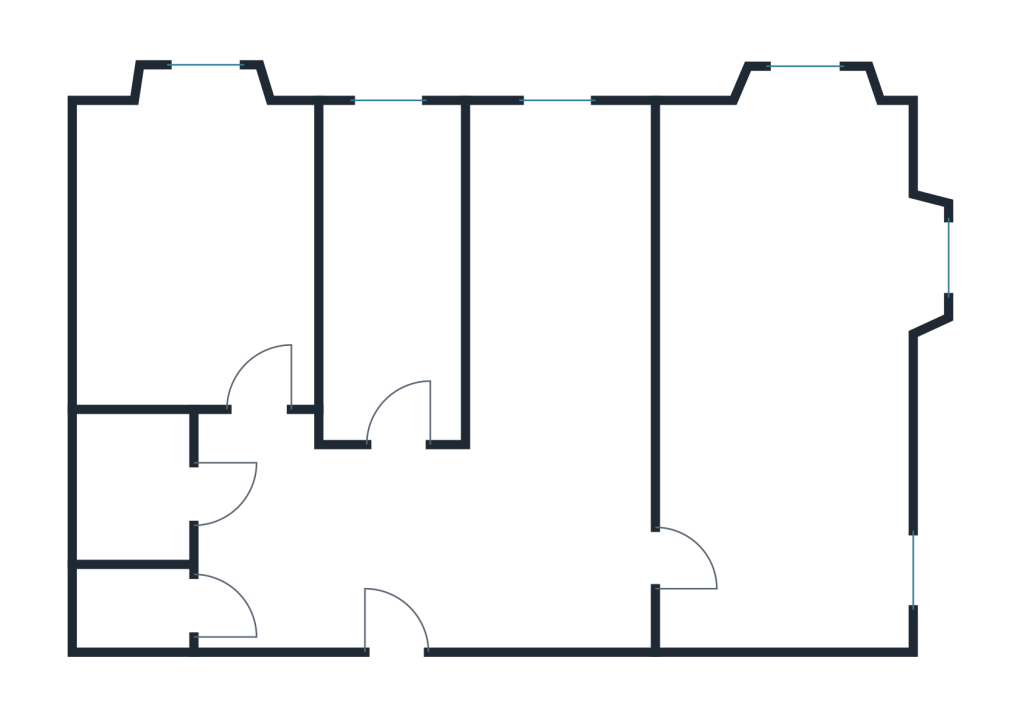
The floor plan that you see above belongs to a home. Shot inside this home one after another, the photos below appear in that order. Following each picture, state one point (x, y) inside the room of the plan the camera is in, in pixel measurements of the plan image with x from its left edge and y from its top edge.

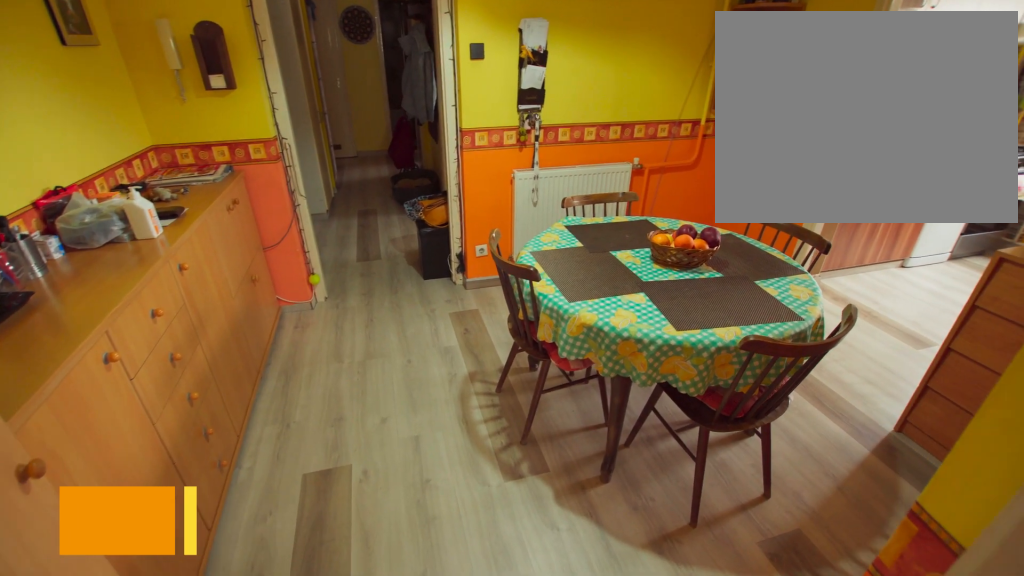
(563, 527)
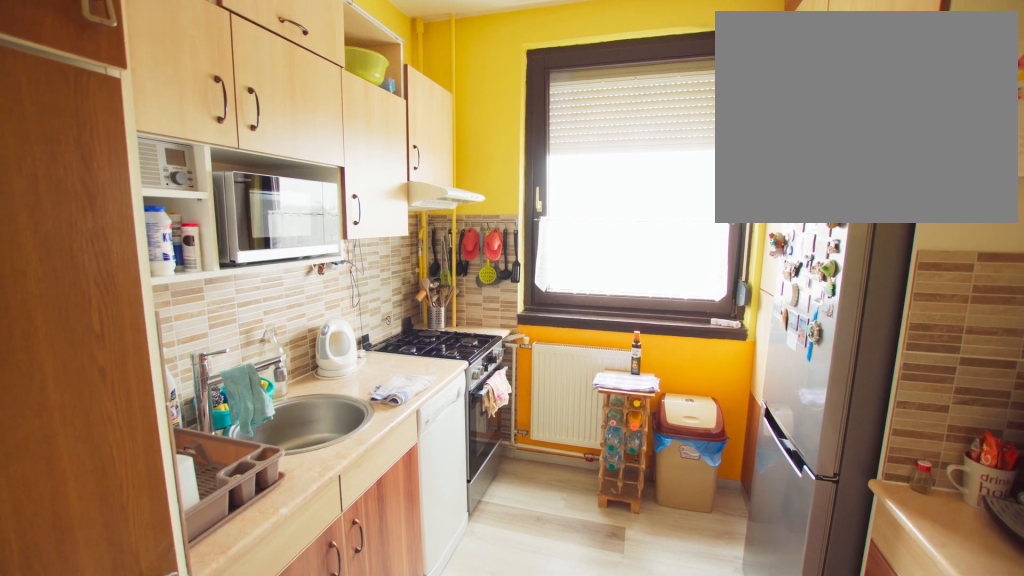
(564, 278)
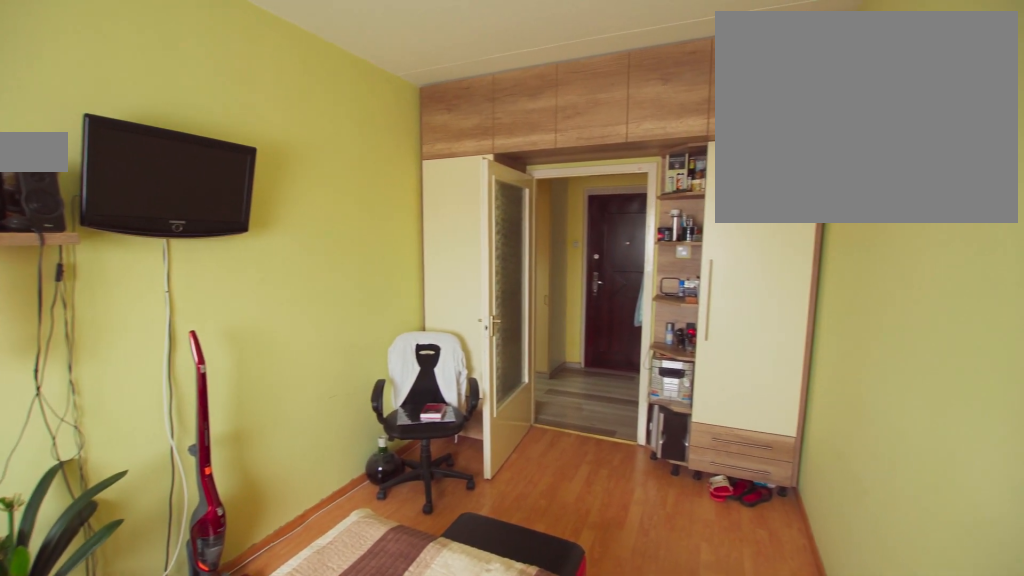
(388, 280)
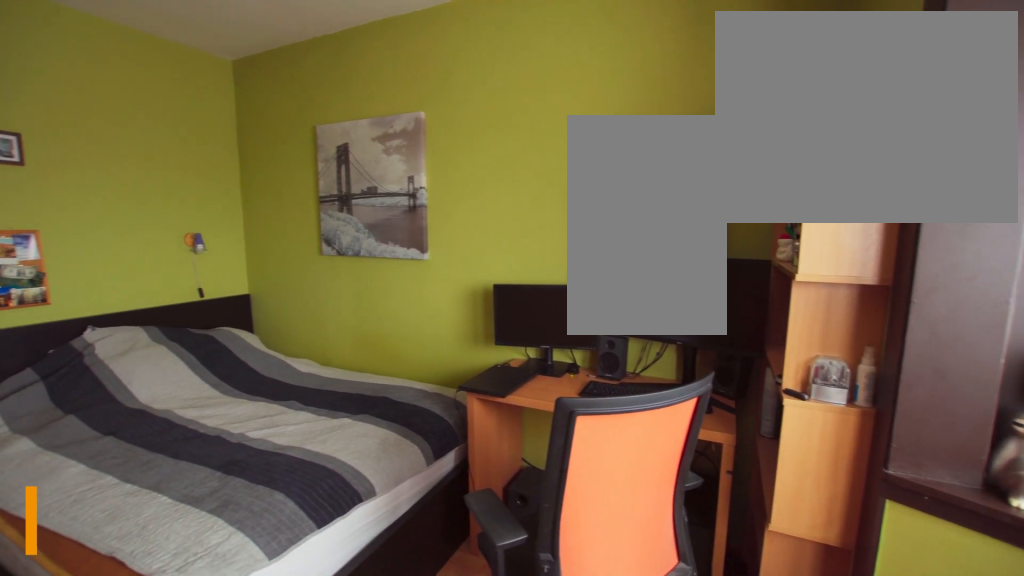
(200, 280)
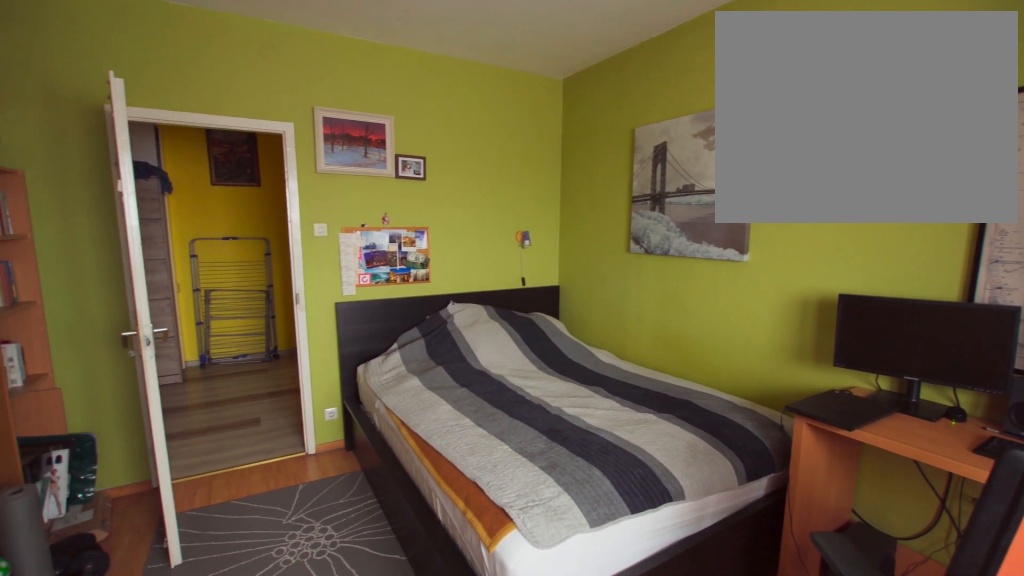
(200, 280)
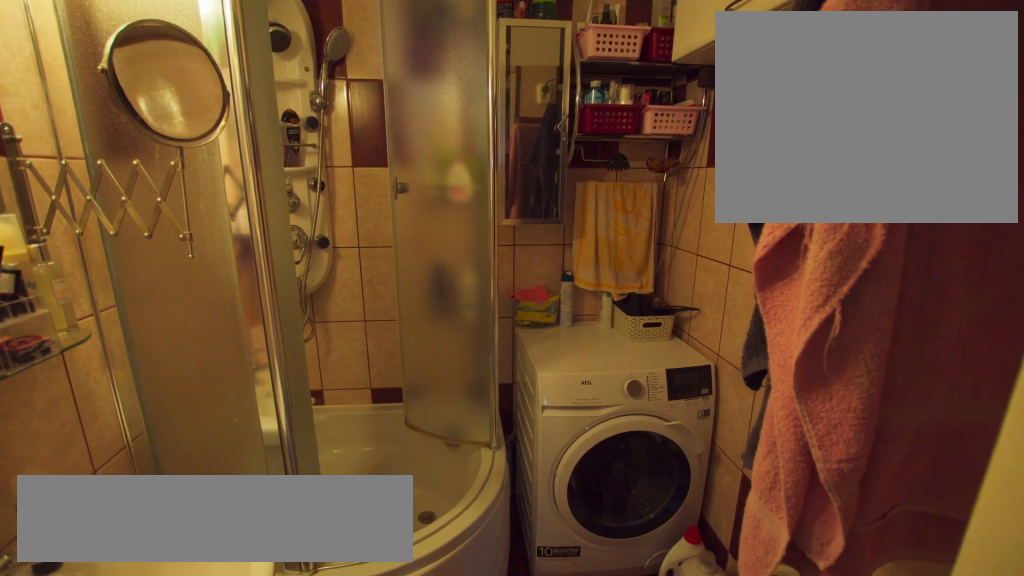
(138, 484)
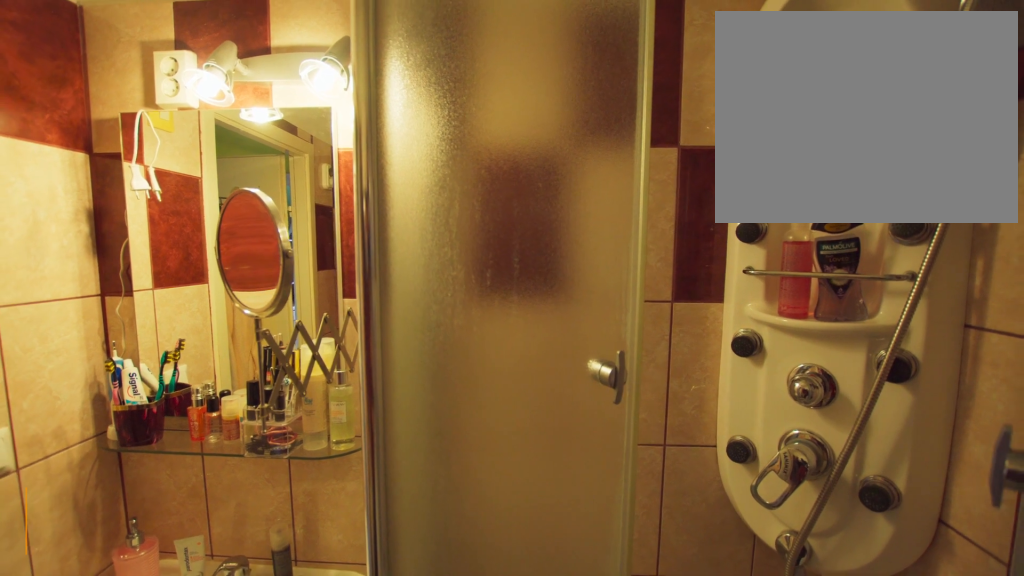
(138, 485)
